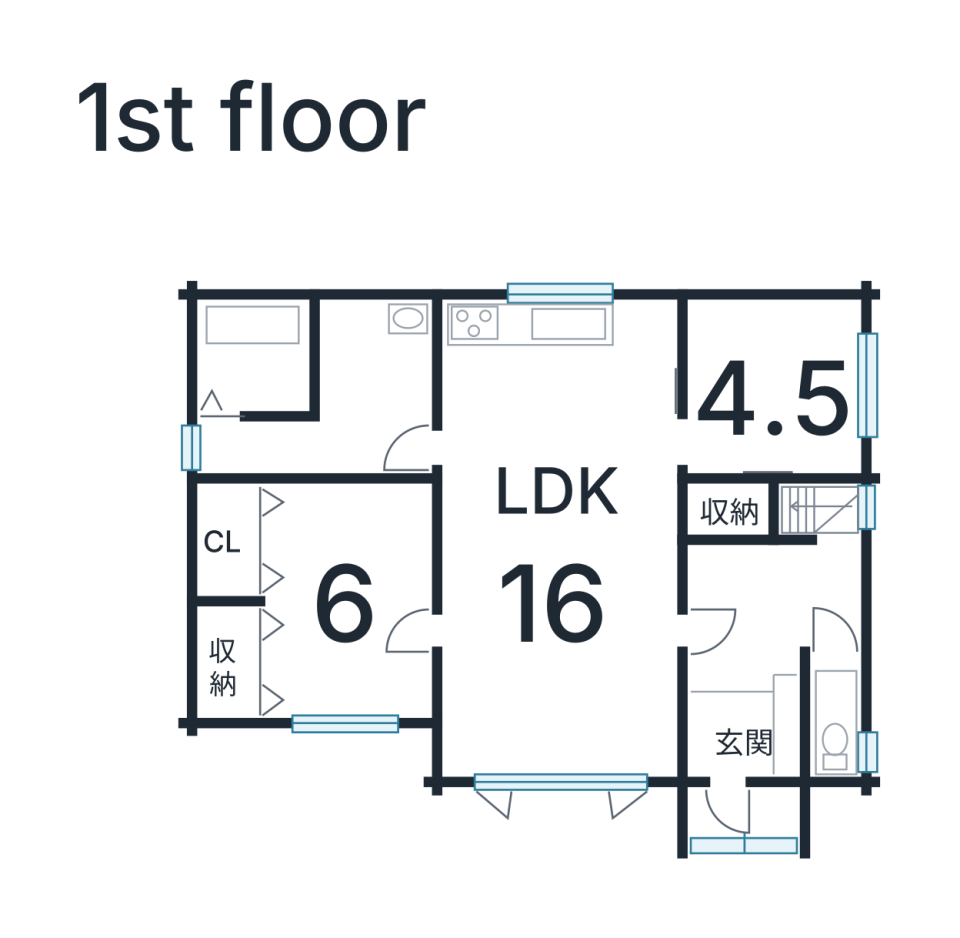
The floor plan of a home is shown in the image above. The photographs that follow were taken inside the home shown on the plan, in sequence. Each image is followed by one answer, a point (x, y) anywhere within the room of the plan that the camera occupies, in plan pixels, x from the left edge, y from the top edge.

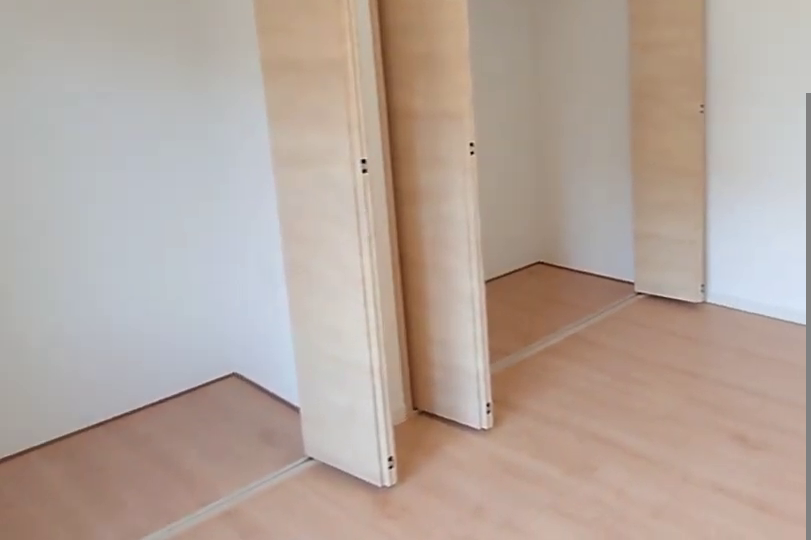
(350, 620)
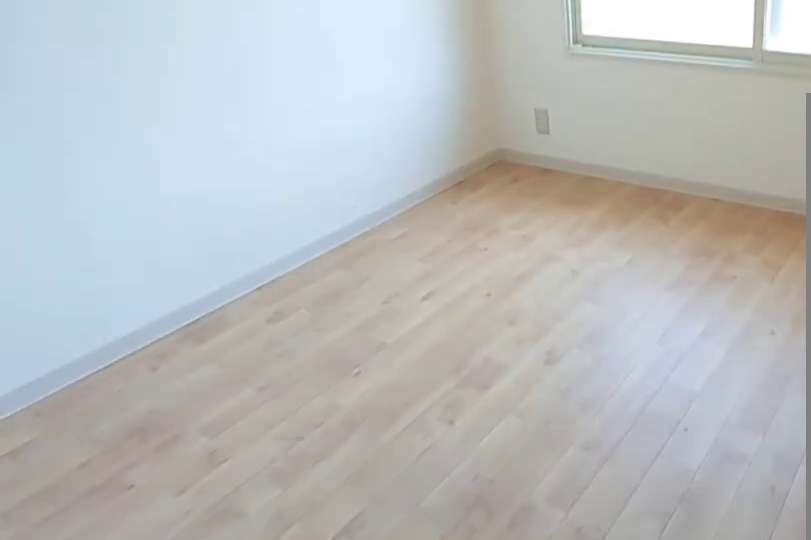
(769, 394)
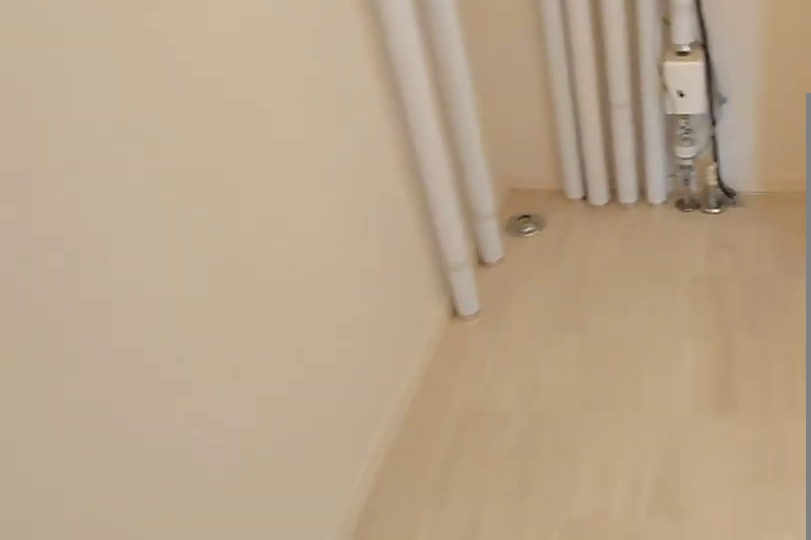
(368, 399)
